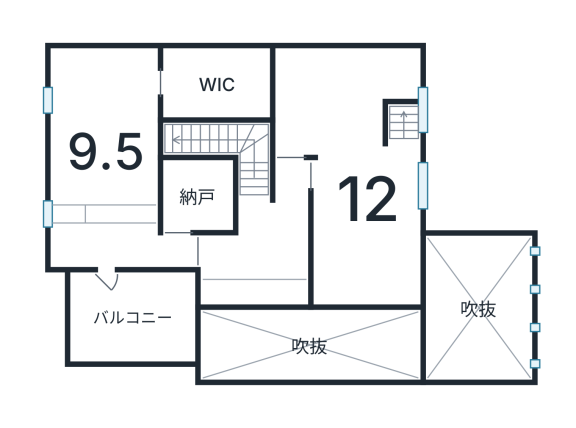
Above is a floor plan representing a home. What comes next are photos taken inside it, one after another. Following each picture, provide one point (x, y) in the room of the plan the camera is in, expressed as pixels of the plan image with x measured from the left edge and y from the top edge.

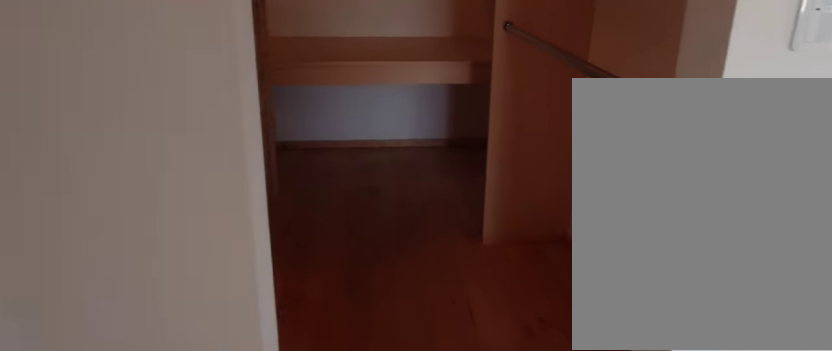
(215, 85)
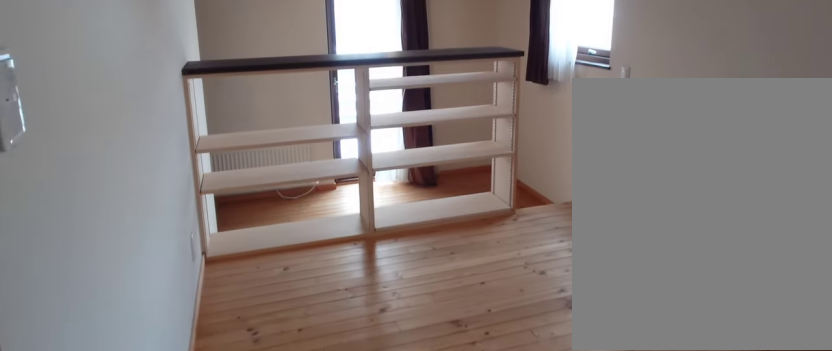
(93, 146)
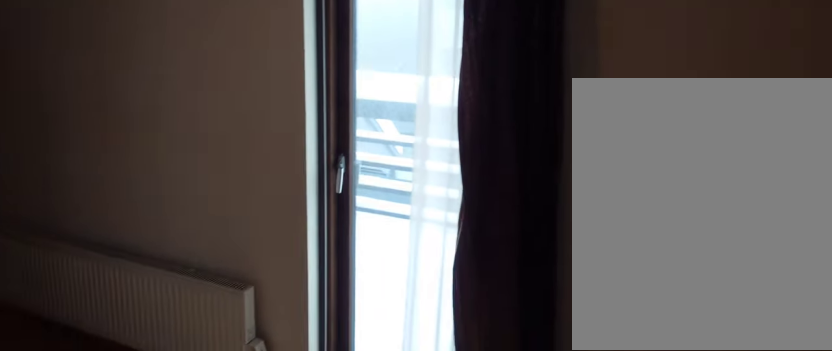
(93, 146)
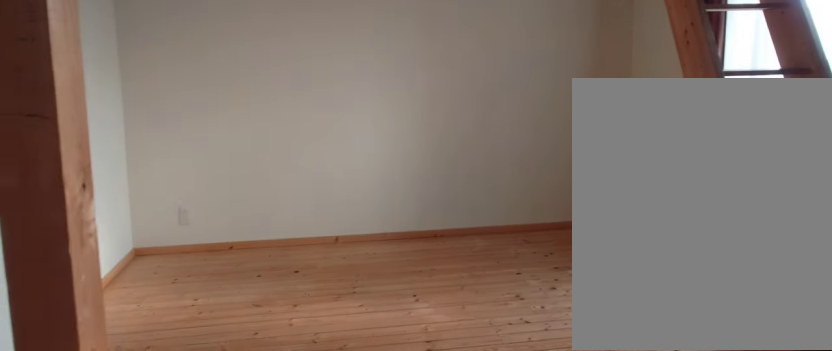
(362, 183)
